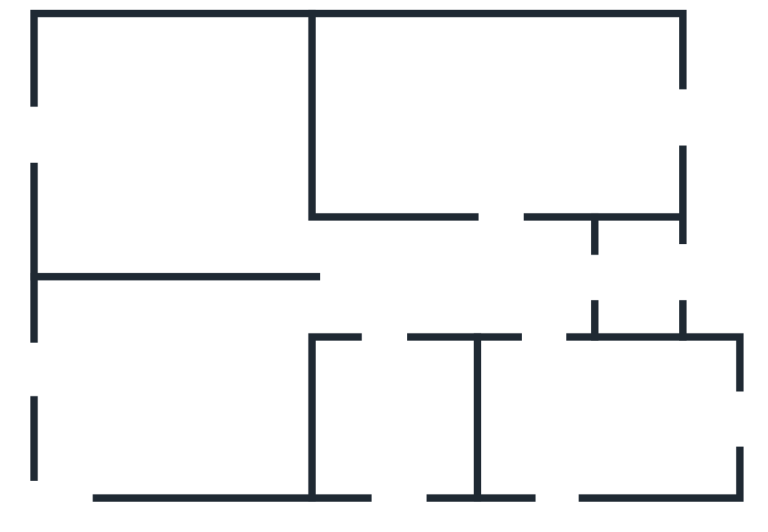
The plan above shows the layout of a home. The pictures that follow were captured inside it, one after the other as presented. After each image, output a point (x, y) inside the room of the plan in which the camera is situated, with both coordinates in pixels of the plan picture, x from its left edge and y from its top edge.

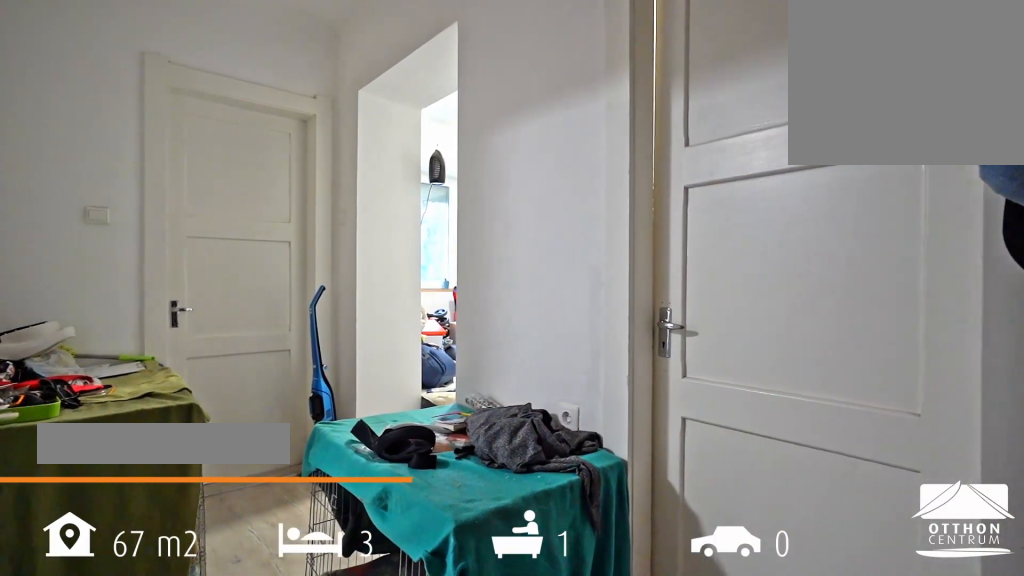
(473, 273)
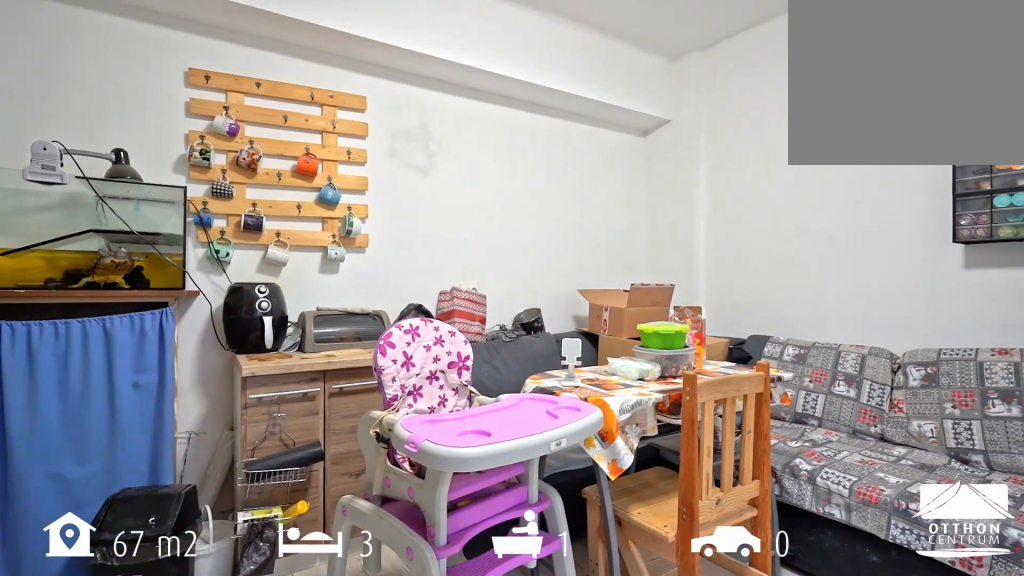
(497, 118)
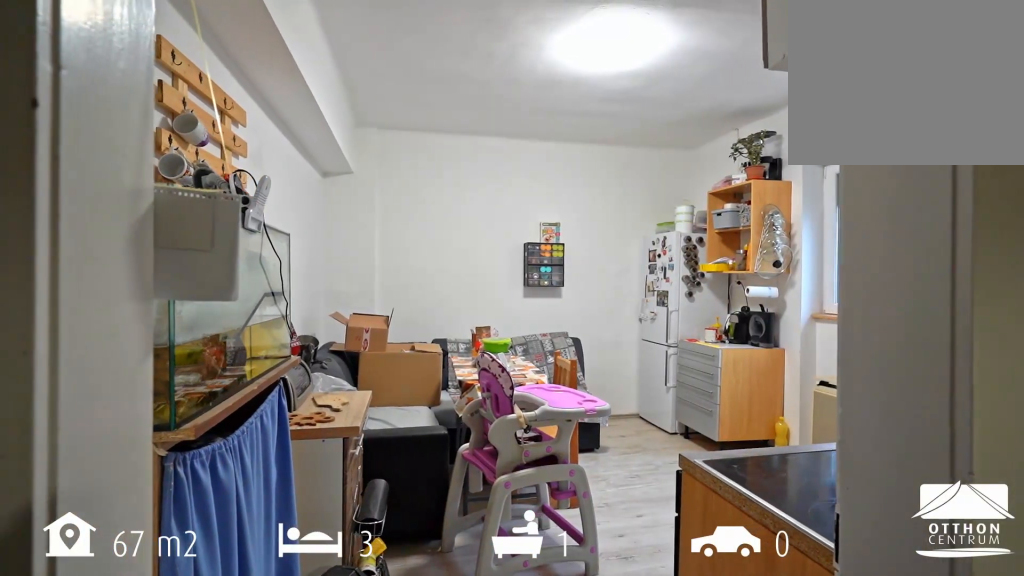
(498, 118)
